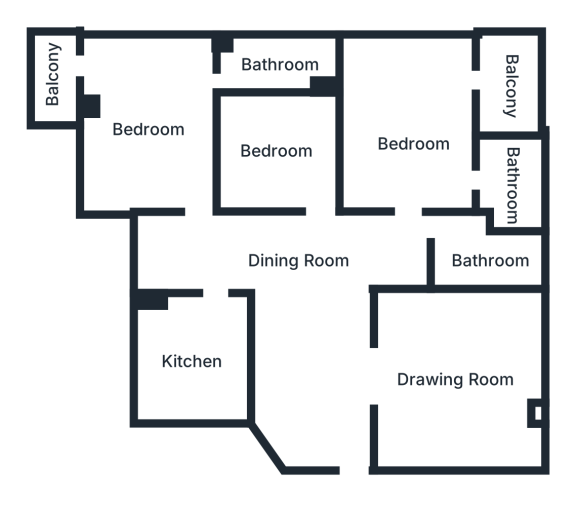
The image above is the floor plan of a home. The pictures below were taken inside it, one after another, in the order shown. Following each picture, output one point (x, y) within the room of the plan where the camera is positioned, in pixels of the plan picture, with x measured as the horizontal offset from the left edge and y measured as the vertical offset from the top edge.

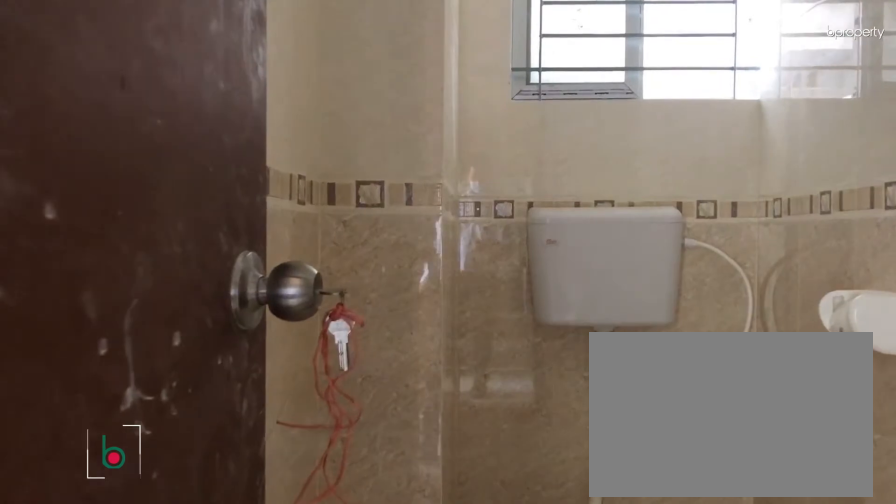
(486, 258)
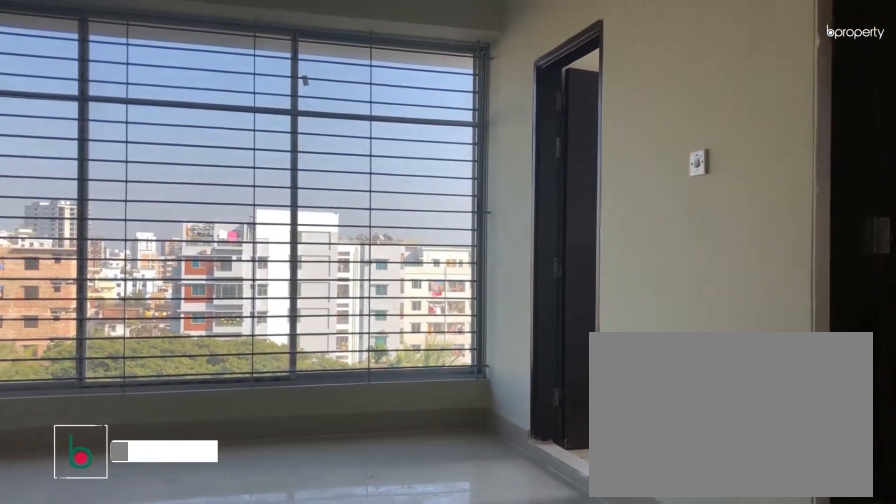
(414, 144)
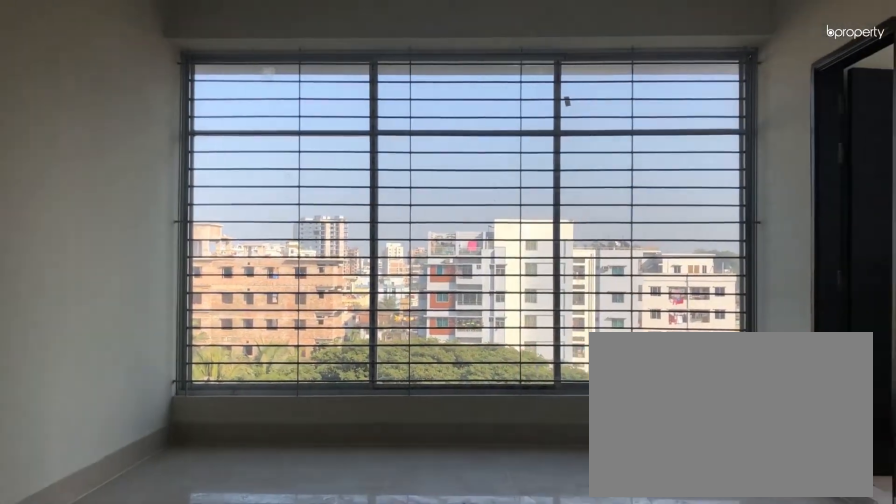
(415, 144)
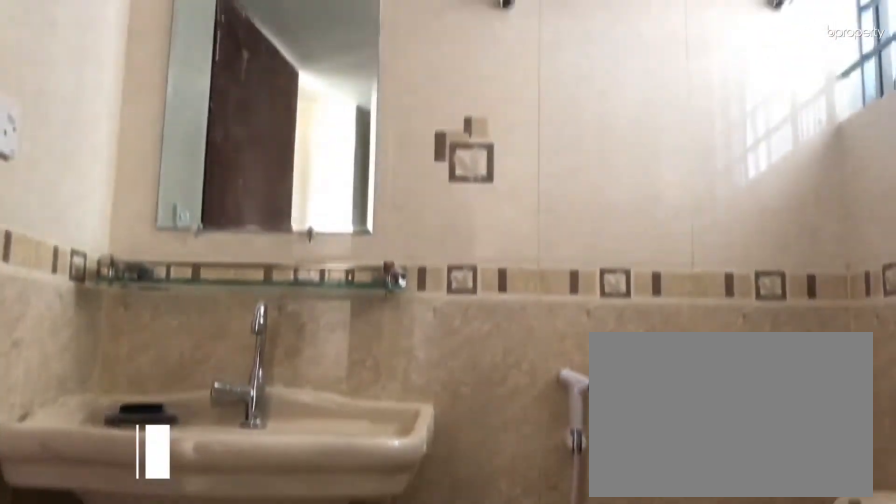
(514, 182)
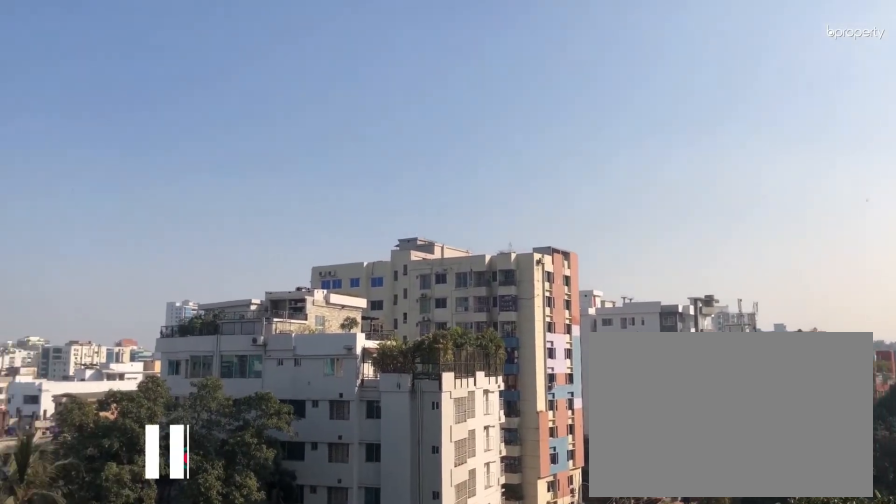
(511, 86)
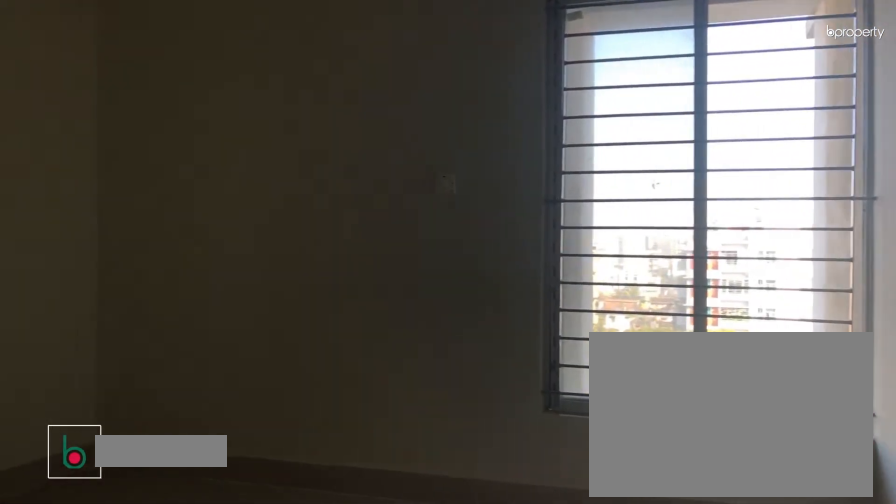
(276, 149)
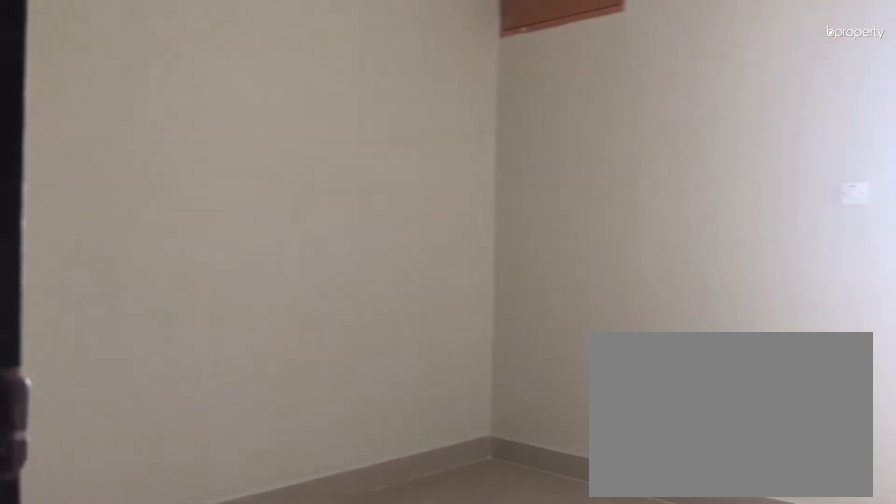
(276, 149)
